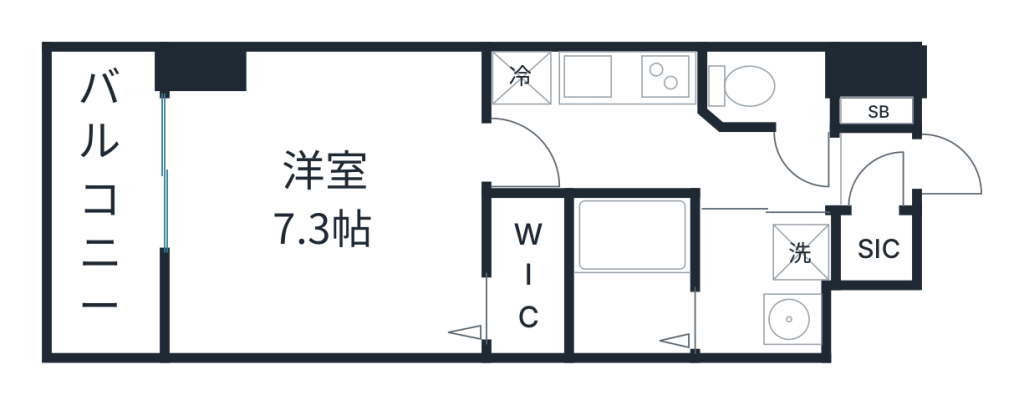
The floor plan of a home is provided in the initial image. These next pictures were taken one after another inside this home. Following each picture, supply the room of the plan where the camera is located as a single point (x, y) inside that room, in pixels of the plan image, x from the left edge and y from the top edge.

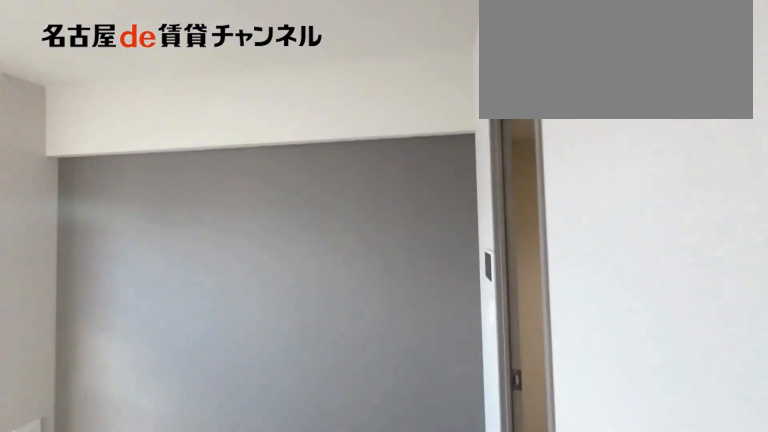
(329, 206)
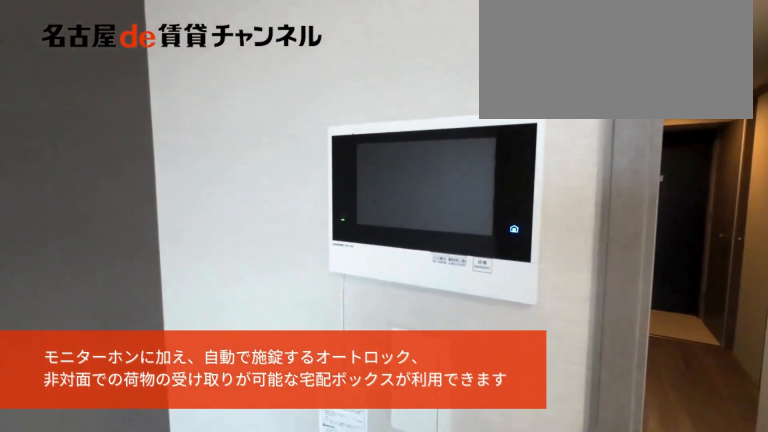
(329, 206)
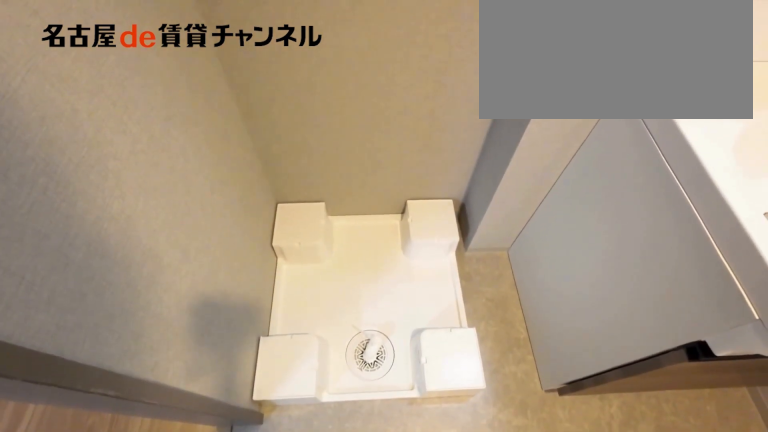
(765, 286)
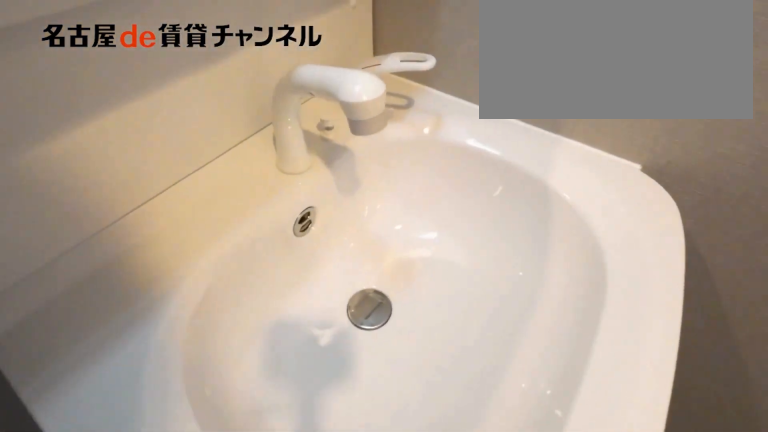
(765, 286)
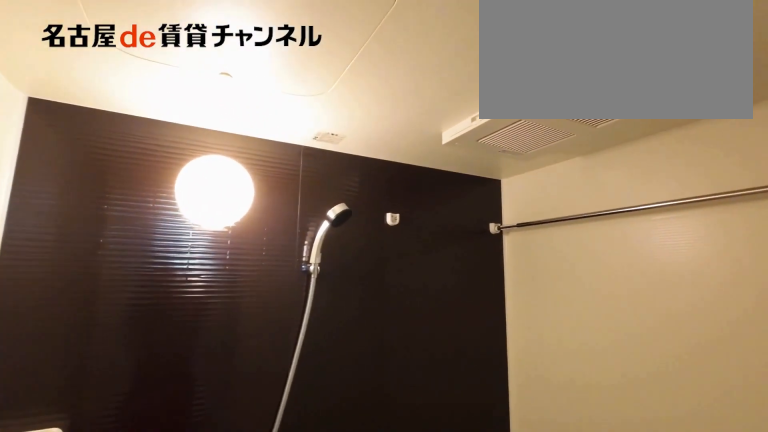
(632, 277)
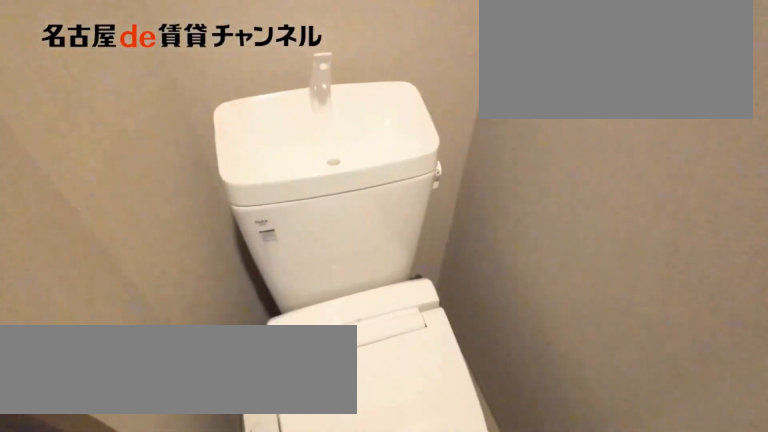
(767, 86)
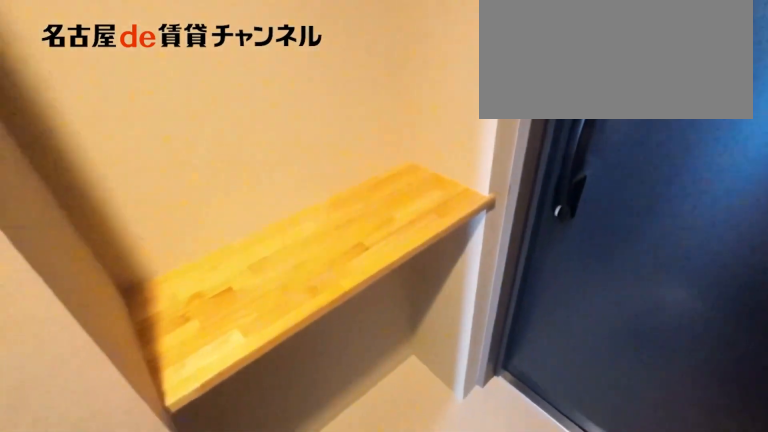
(876, 151)
